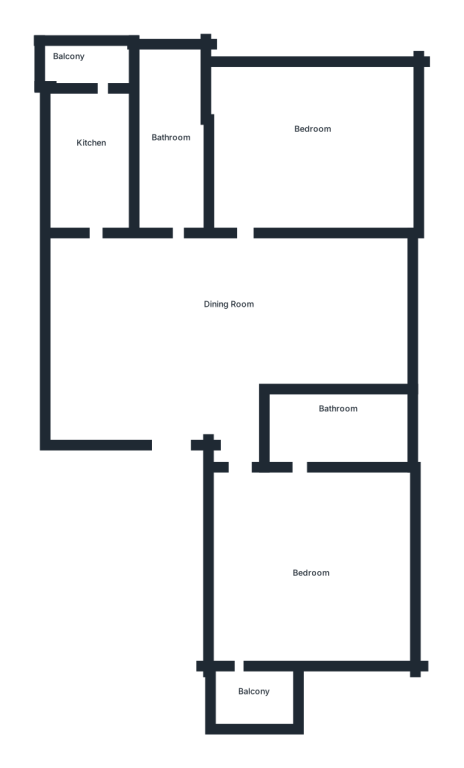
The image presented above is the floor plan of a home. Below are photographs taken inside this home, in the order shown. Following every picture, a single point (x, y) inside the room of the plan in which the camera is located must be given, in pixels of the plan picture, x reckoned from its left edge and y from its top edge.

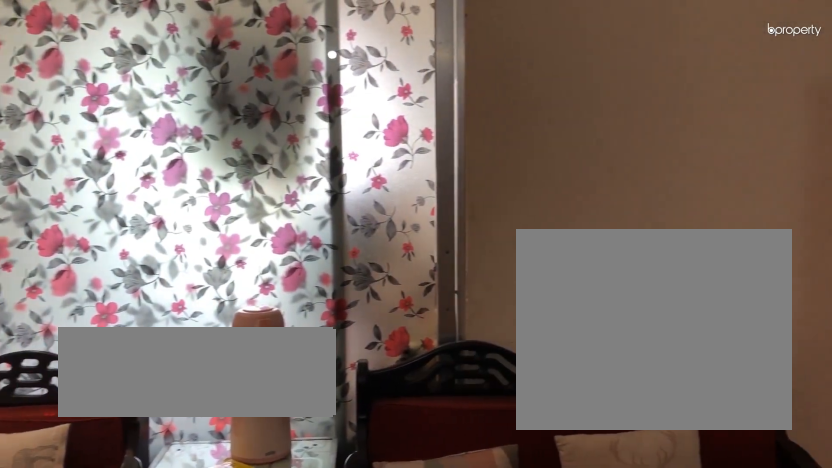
(227, 320)
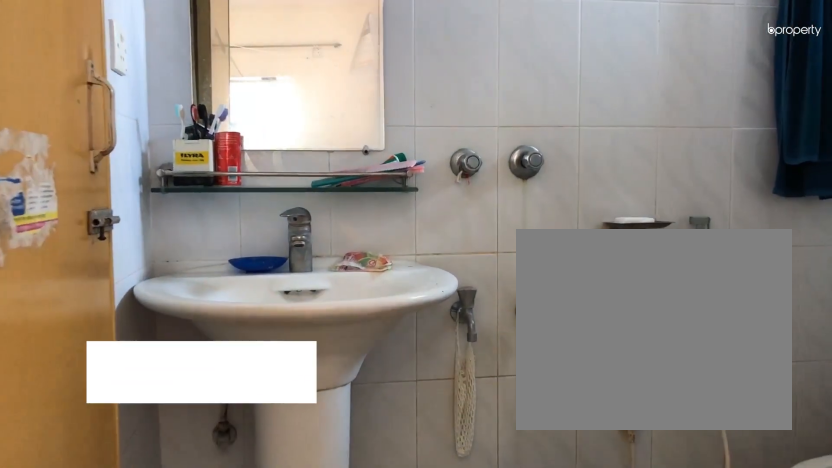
(335, 429)
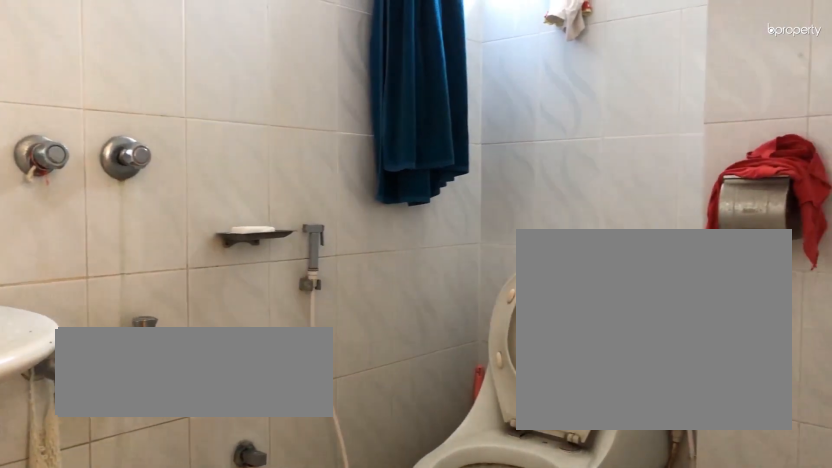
(335, 429)
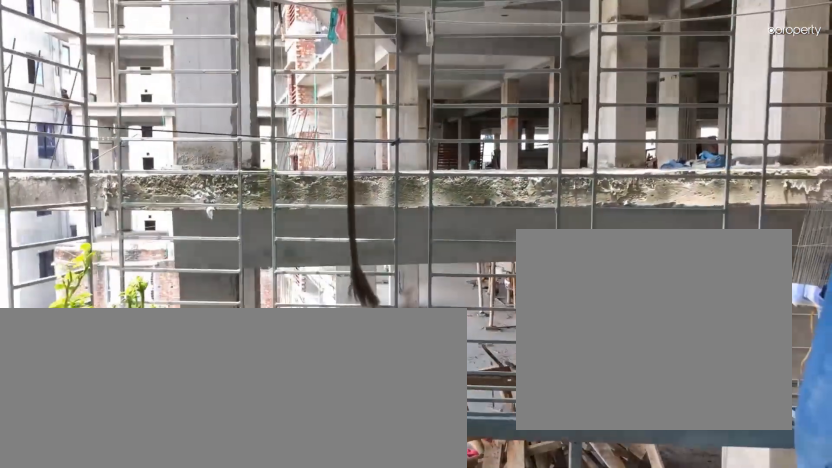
(262, 689)
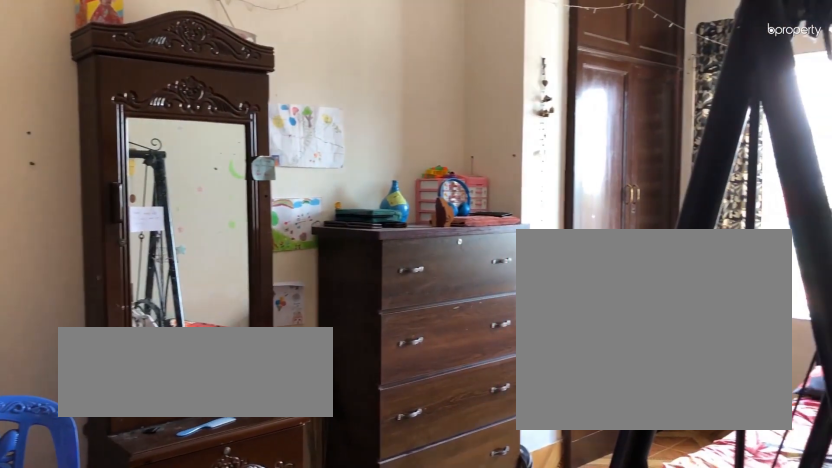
(323, 132)
